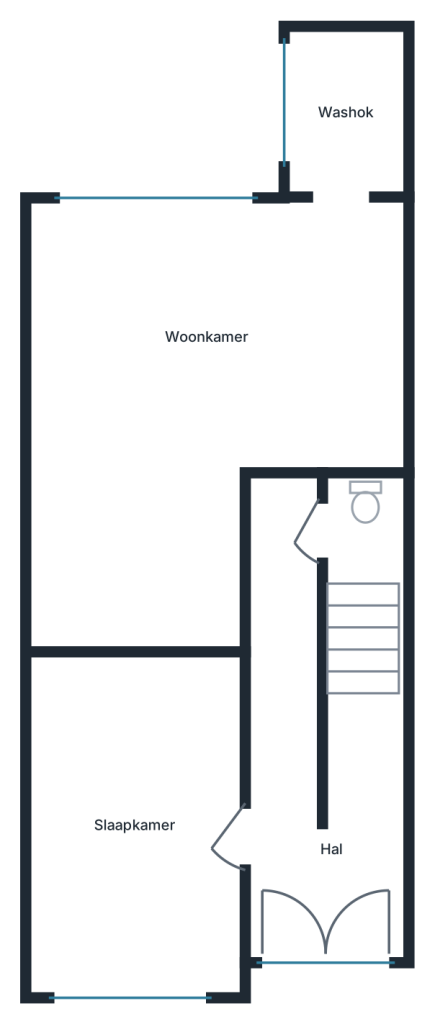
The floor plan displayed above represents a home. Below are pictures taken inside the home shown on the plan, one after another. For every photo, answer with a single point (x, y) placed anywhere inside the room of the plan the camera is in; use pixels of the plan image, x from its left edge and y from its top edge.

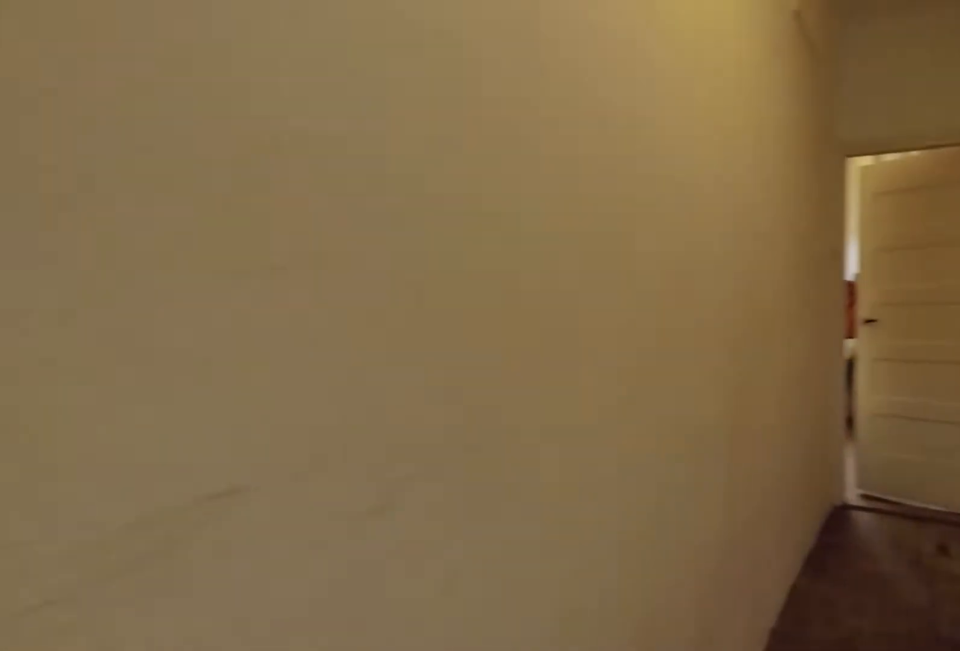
(312, 756)
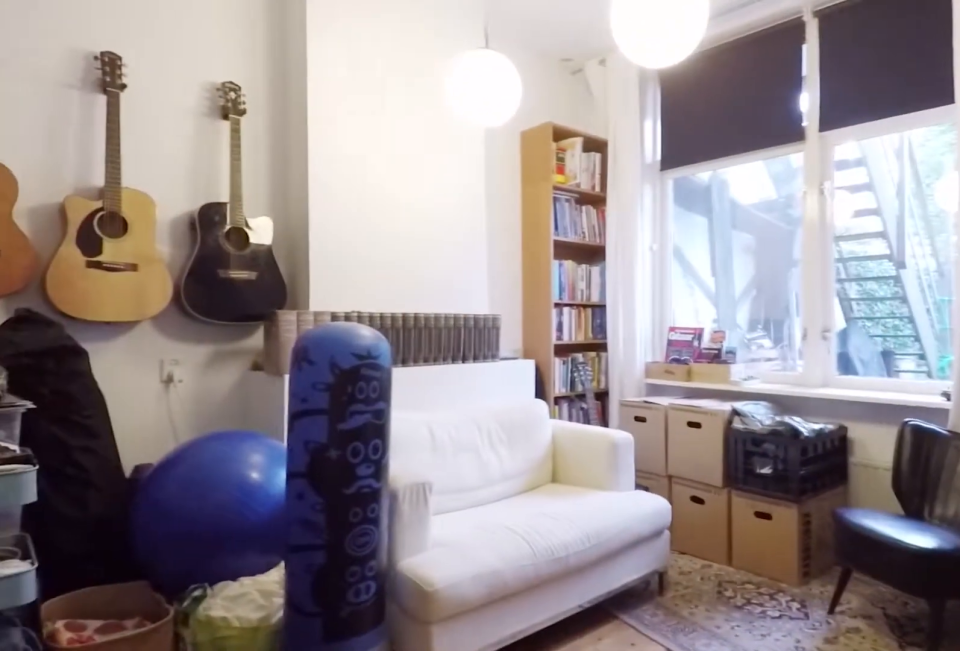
(127, 354)
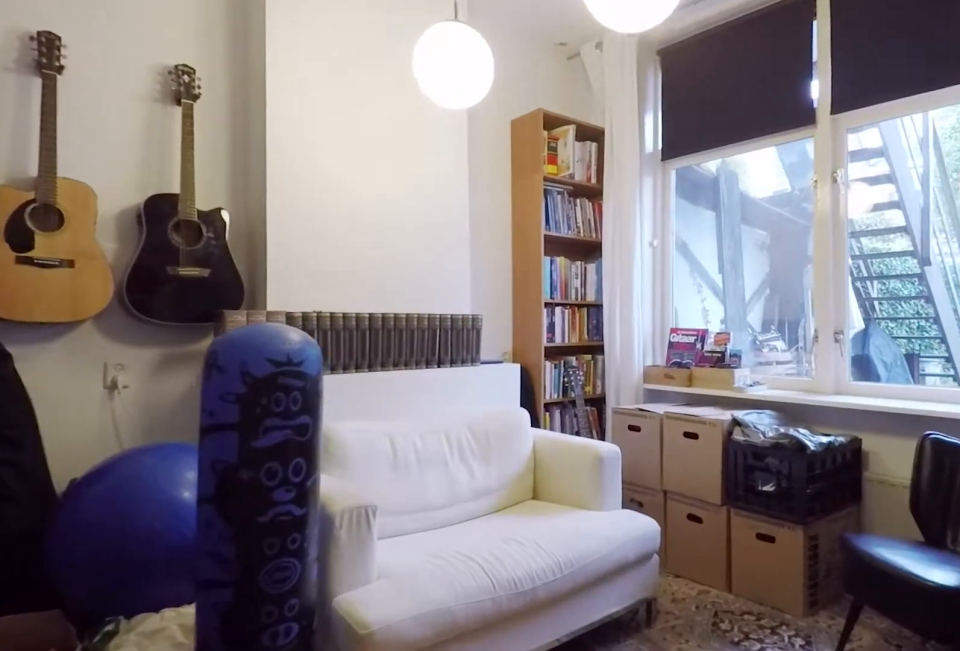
(127, 354)
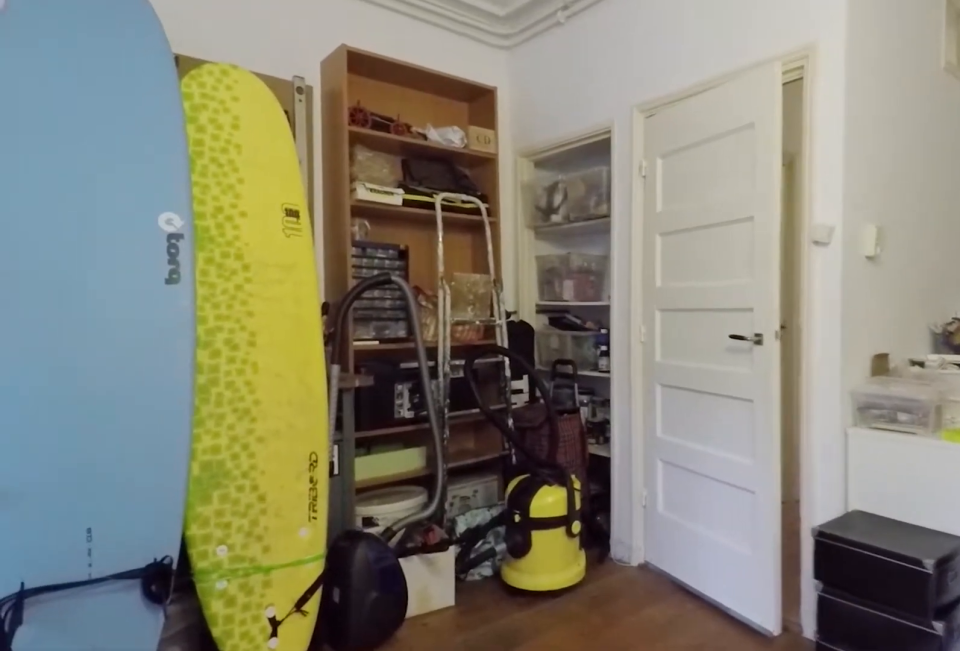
(127, 354)
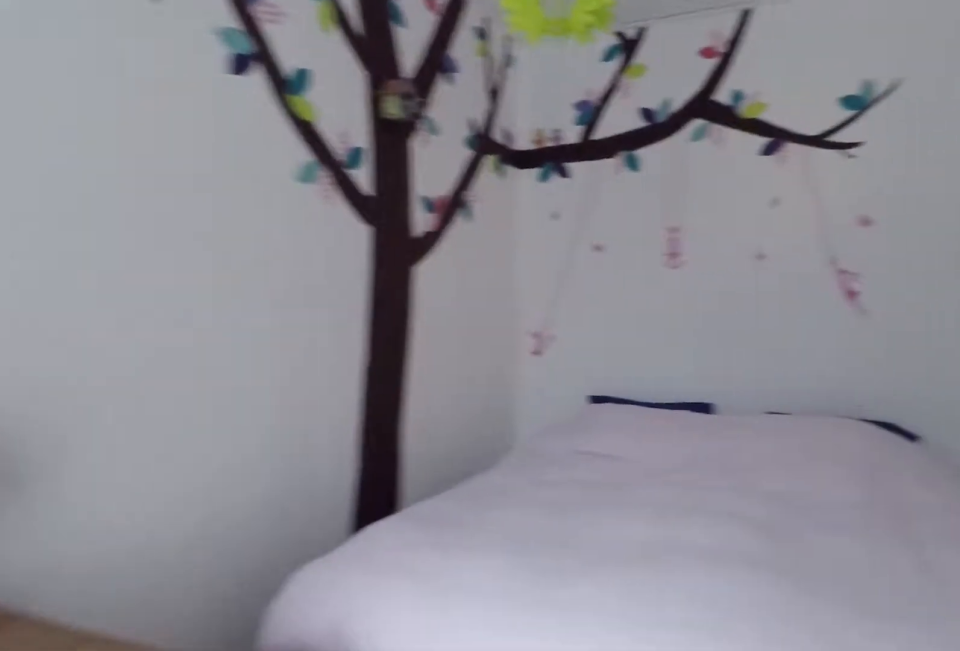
(137, 823)
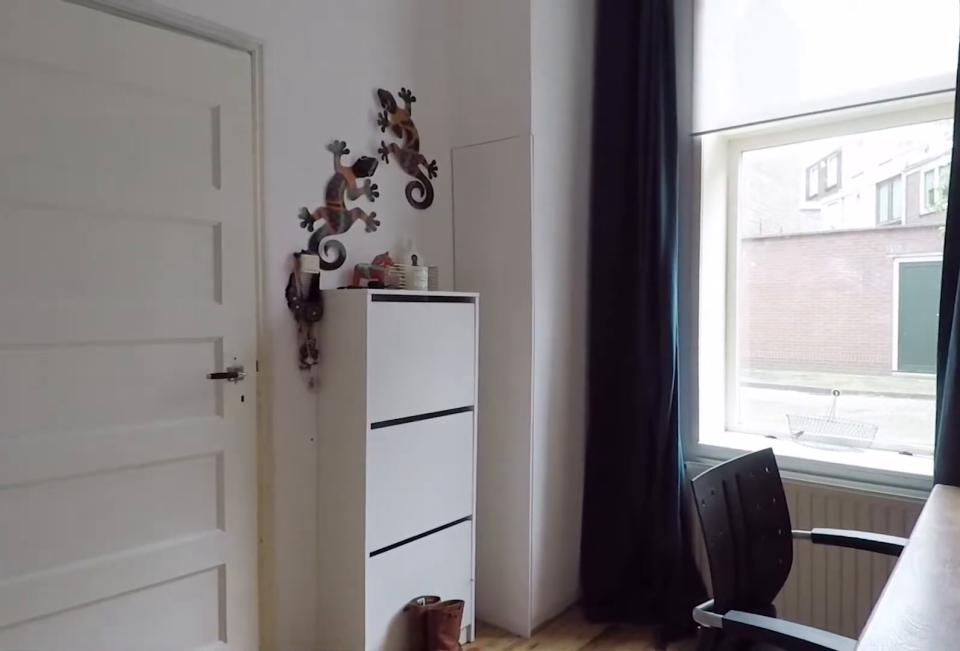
(137, 823)
